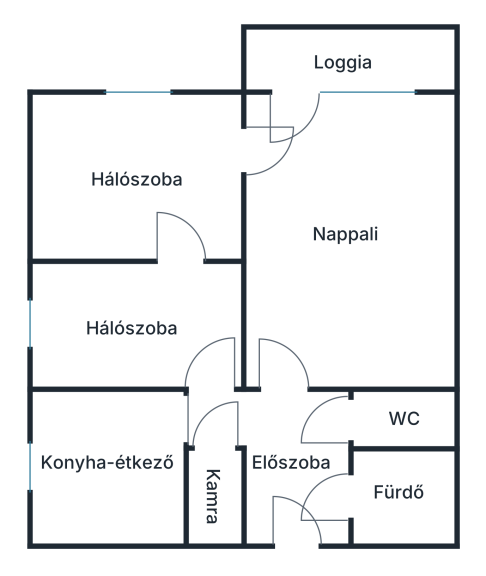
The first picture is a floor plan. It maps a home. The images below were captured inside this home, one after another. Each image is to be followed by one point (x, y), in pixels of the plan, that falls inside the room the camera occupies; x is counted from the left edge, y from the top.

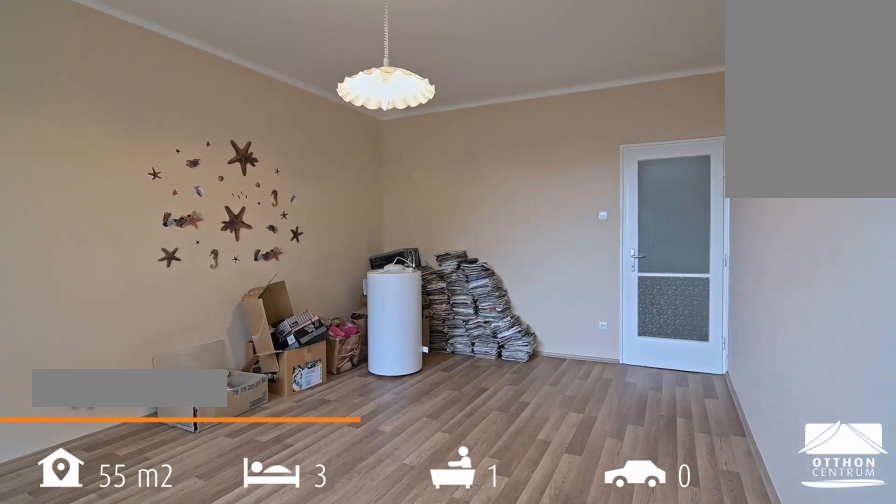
(348, 208)
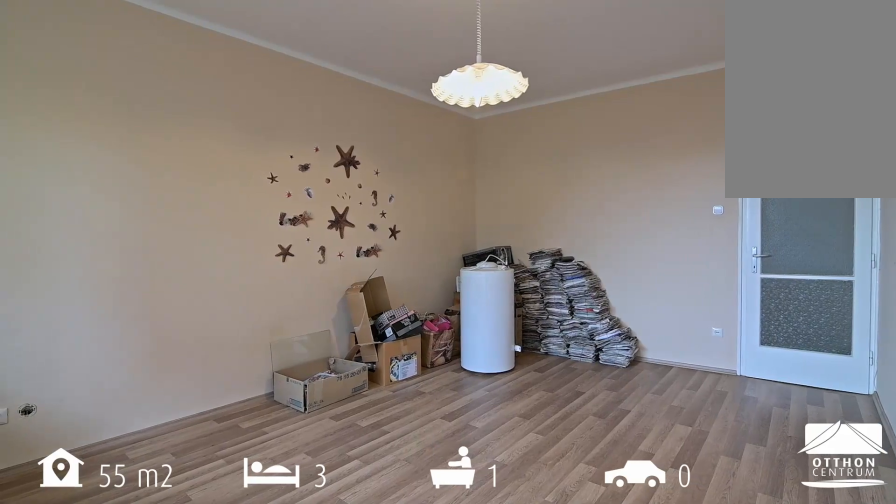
(347, 207)
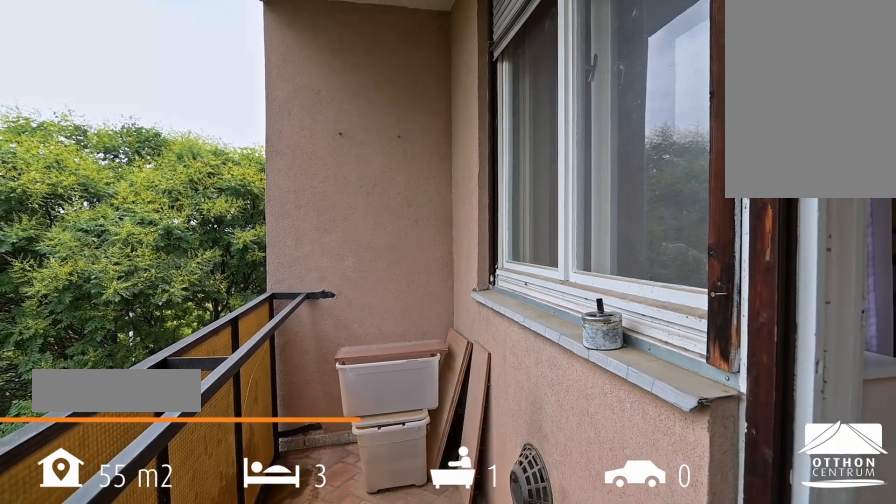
(370, 61)
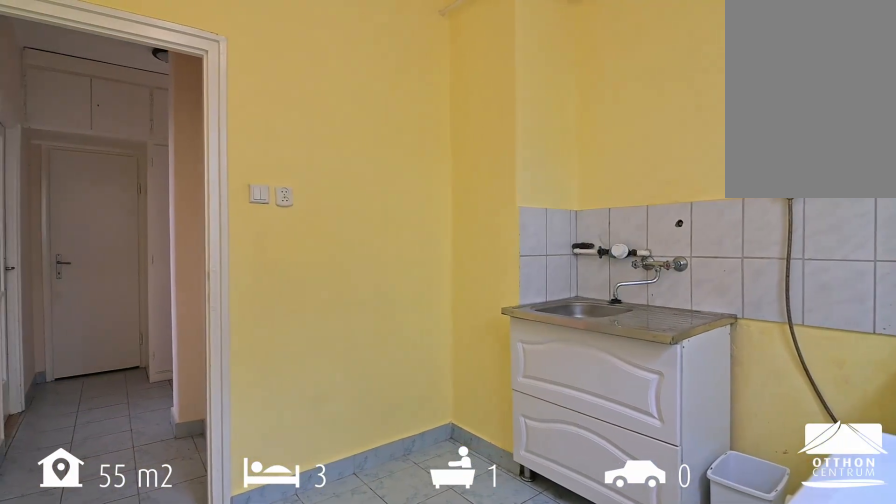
(117, 488)
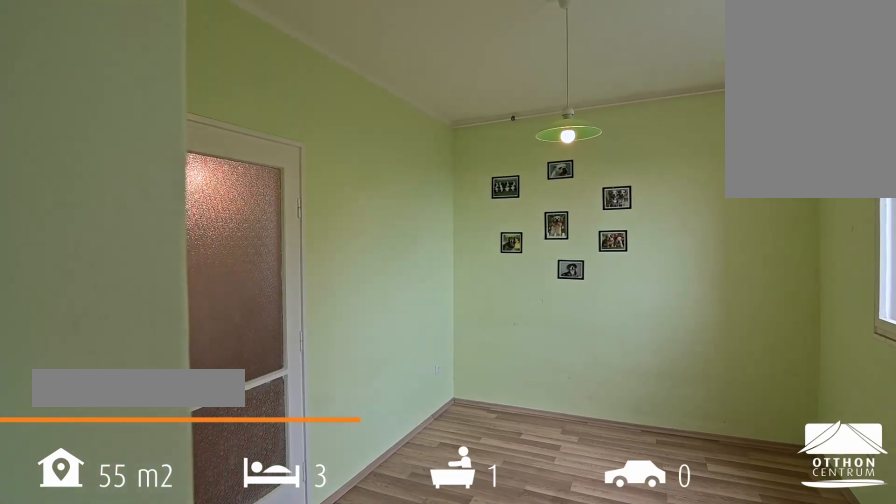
(142, 148)
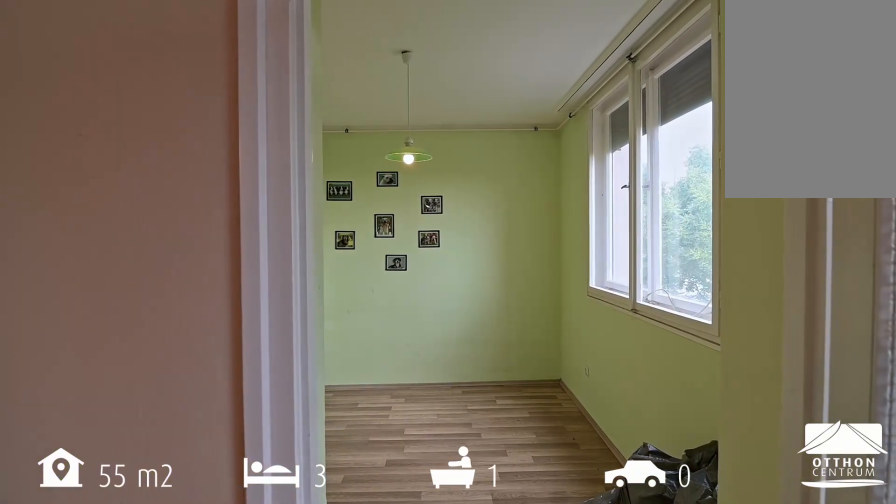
(142, 148)
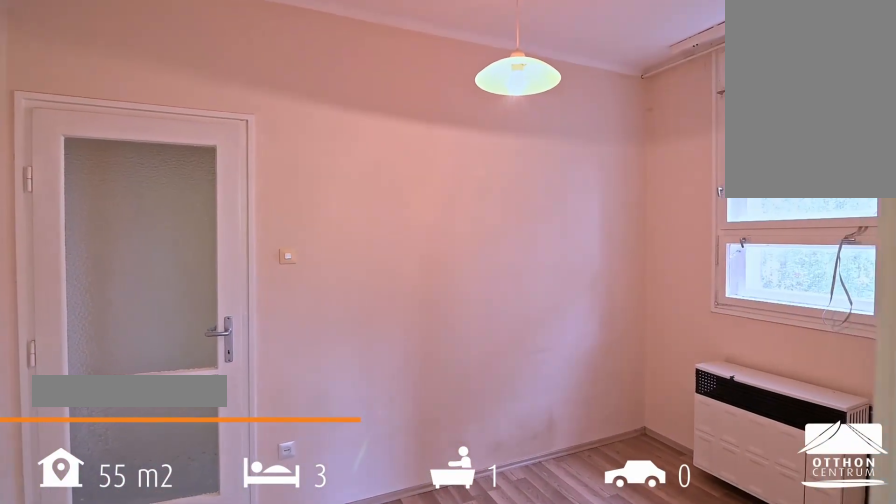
(142, 309)
